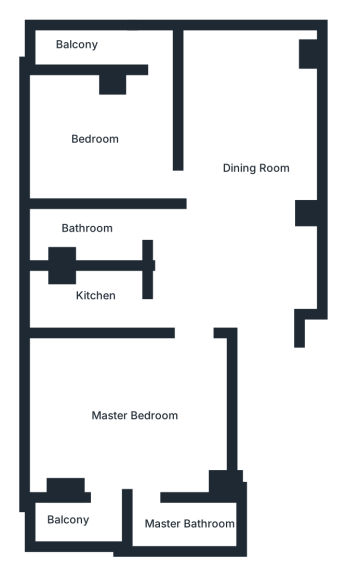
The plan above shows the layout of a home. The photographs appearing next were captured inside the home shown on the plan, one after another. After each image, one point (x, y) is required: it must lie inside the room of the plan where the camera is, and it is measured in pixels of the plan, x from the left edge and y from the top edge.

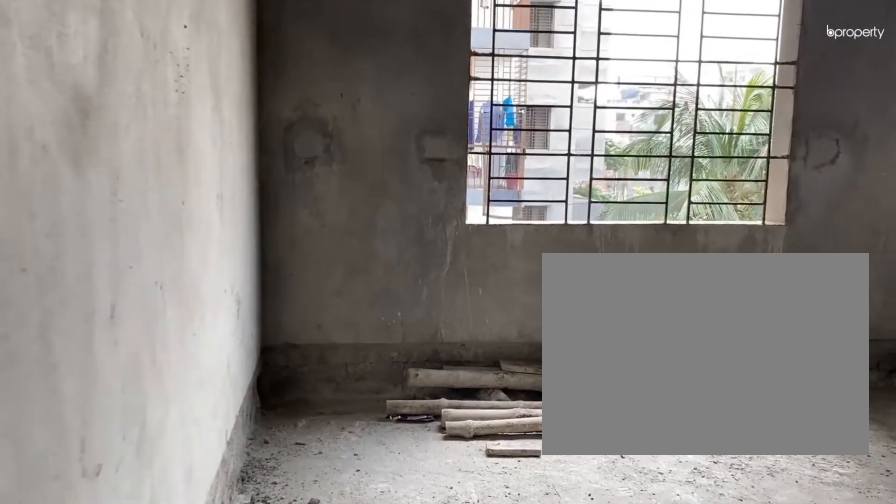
(109, 139)
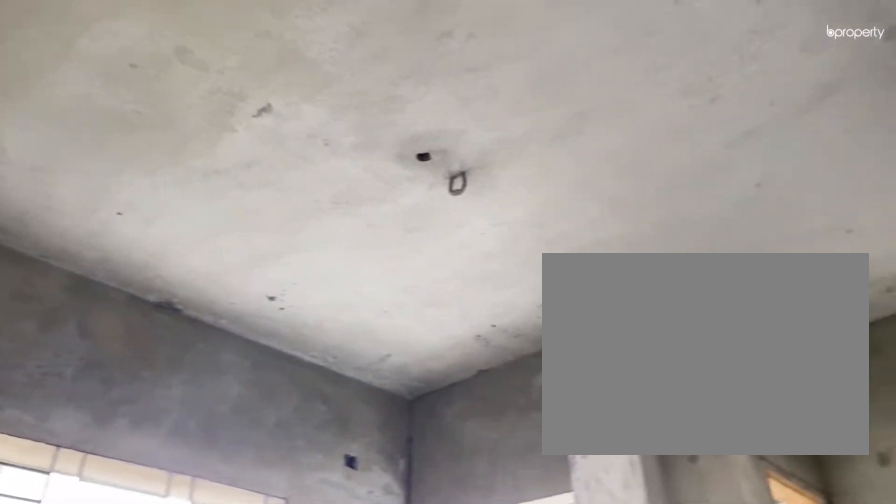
(109, 139)
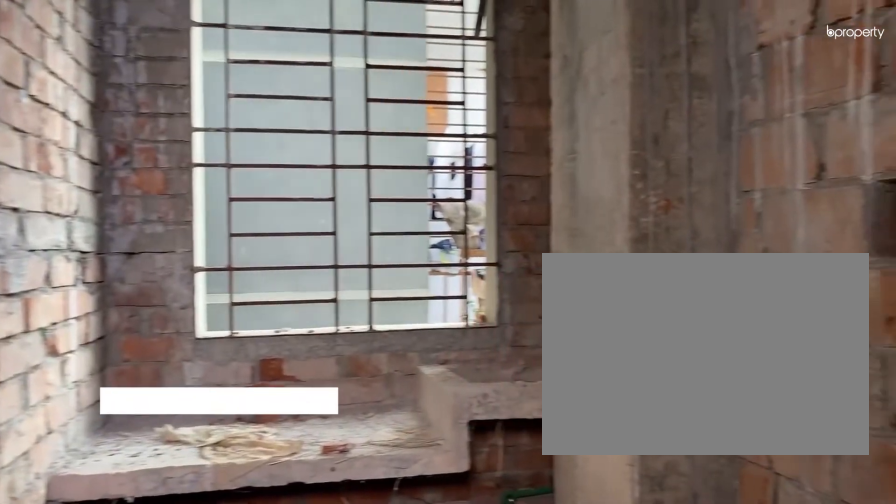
(96, 298)
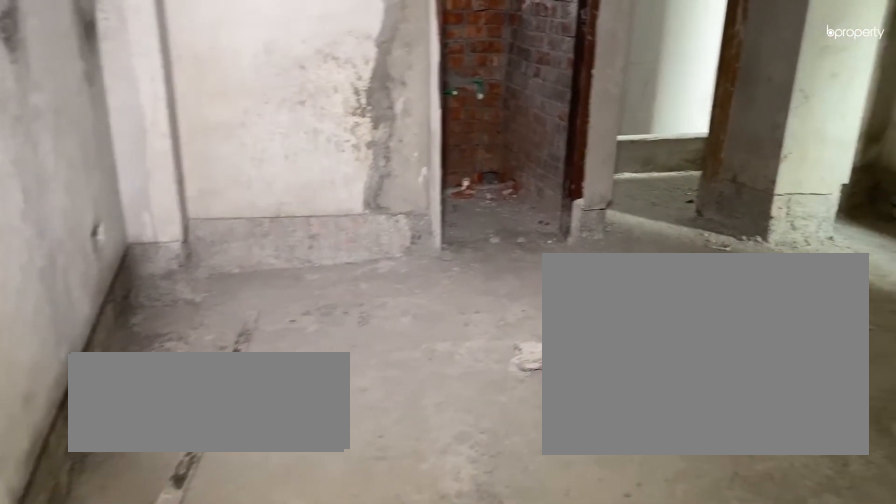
(143, 414)
